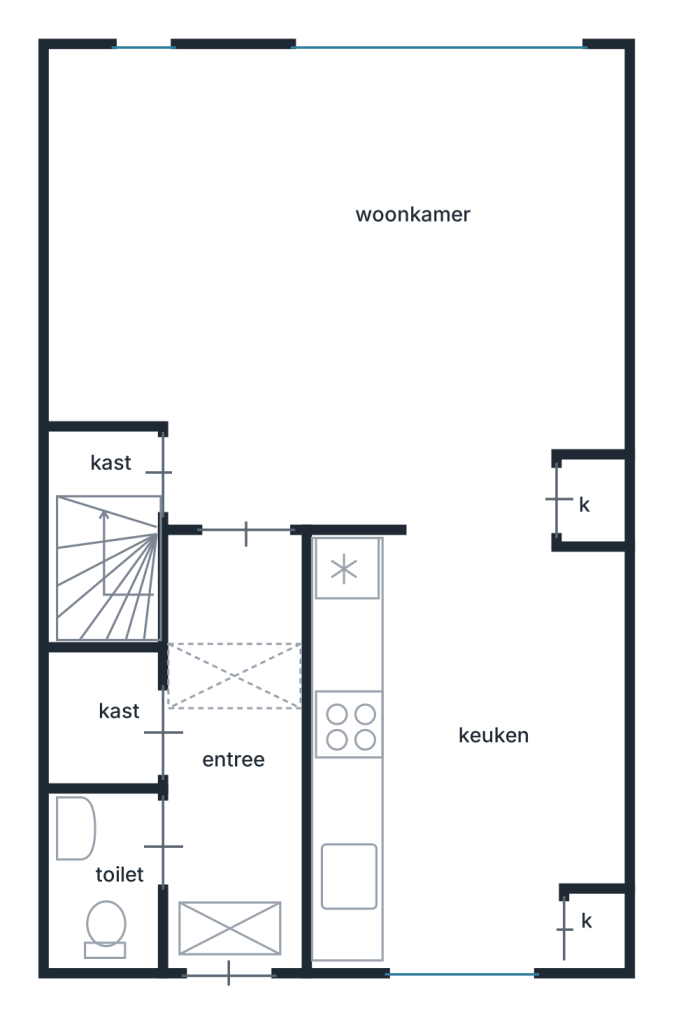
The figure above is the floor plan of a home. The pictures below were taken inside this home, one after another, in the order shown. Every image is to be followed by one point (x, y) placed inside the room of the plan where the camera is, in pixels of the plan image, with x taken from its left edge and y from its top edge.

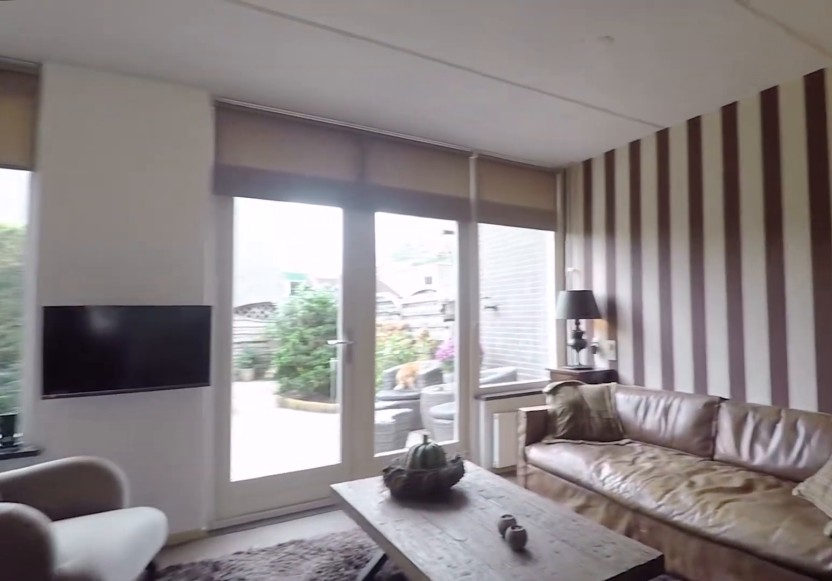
(316, 220)
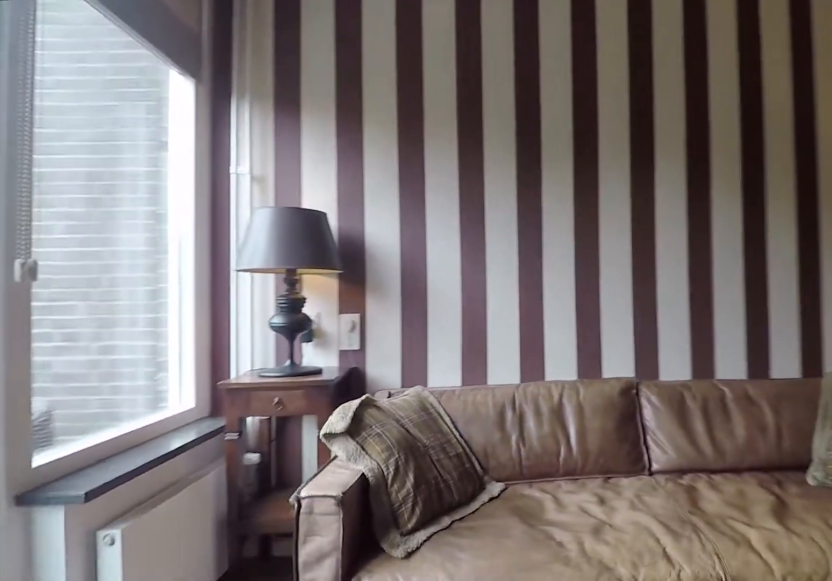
(316, 220)
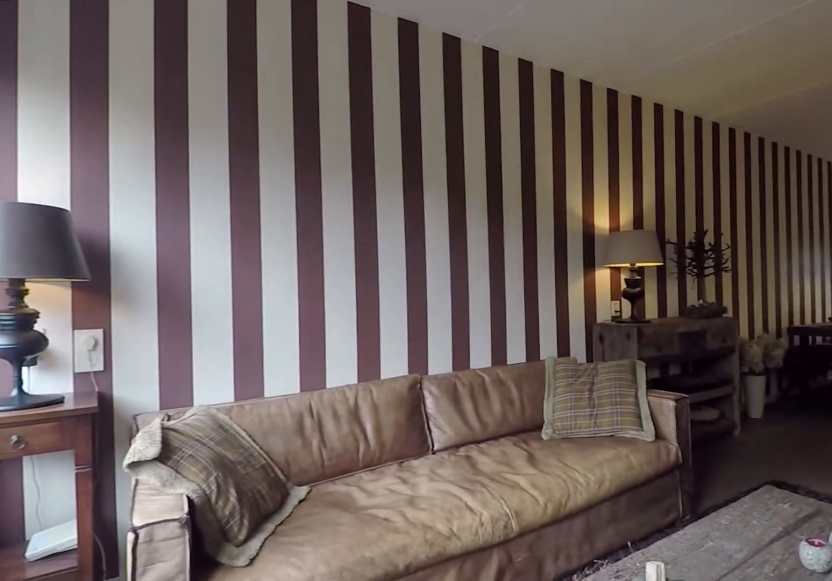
(316, 220)
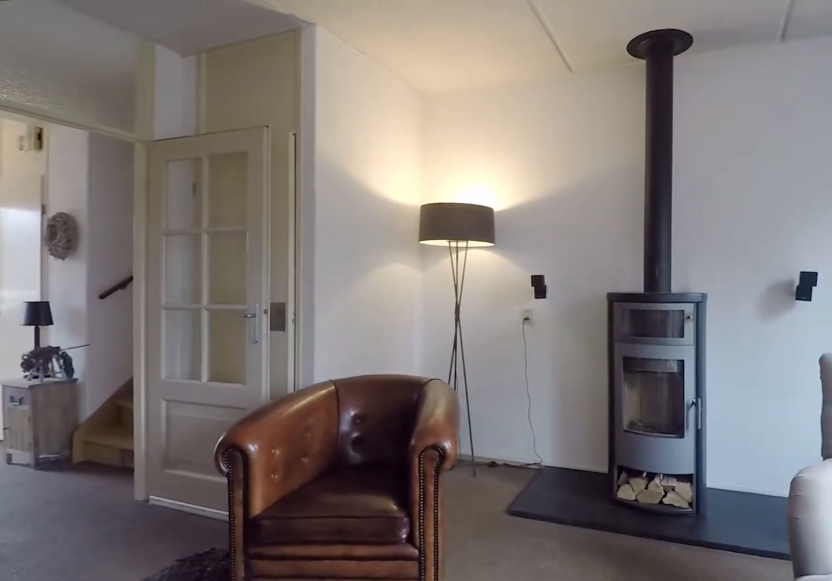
(328, 317)
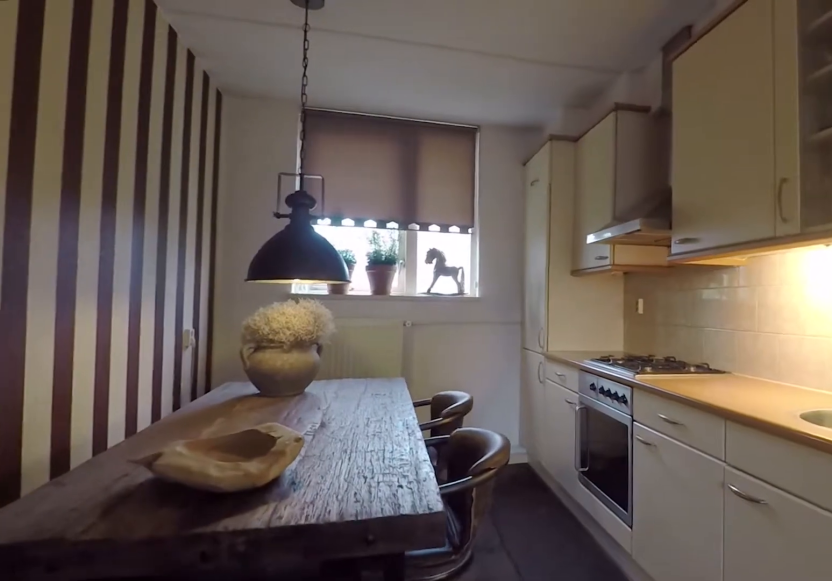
(345, 787)
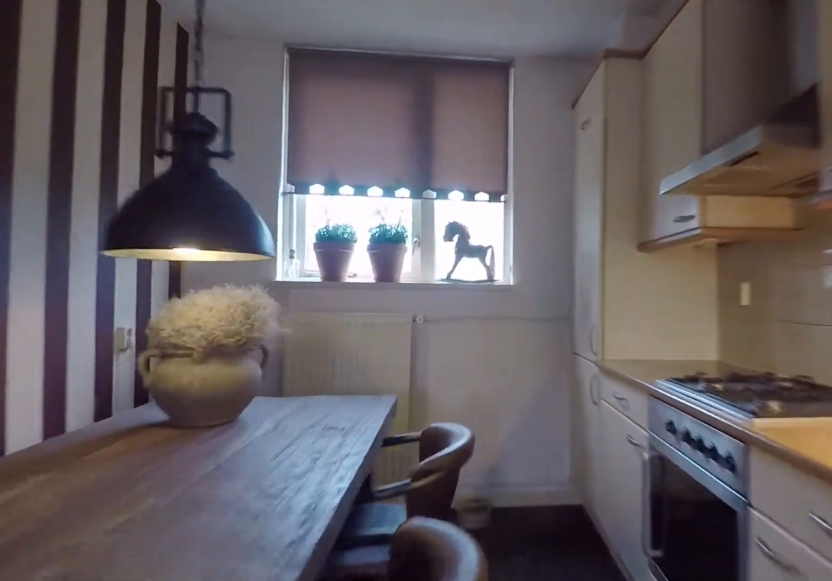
(345, 787)
